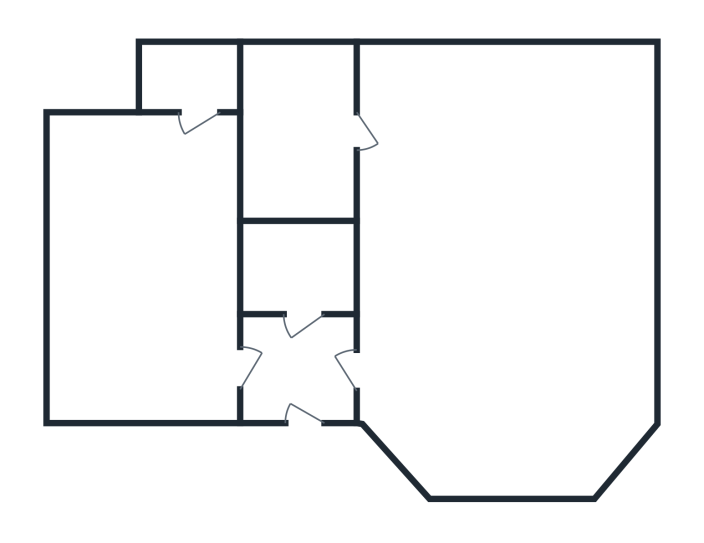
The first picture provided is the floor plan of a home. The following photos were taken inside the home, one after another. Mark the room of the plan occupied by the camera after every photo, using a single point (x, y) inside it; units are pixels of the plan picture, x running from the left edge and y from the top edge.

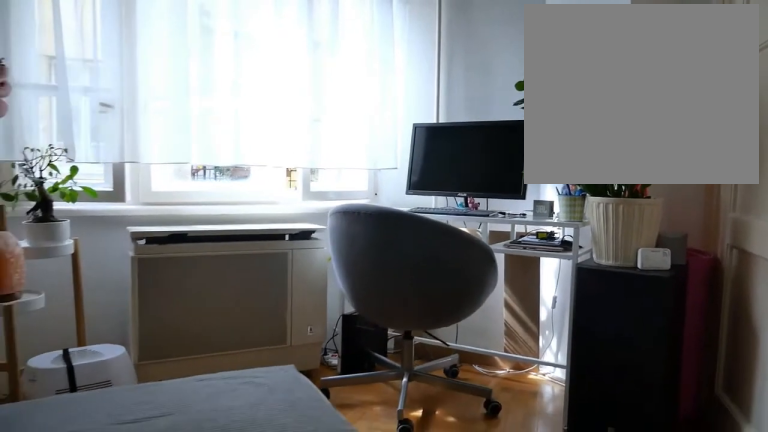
(437, 371)
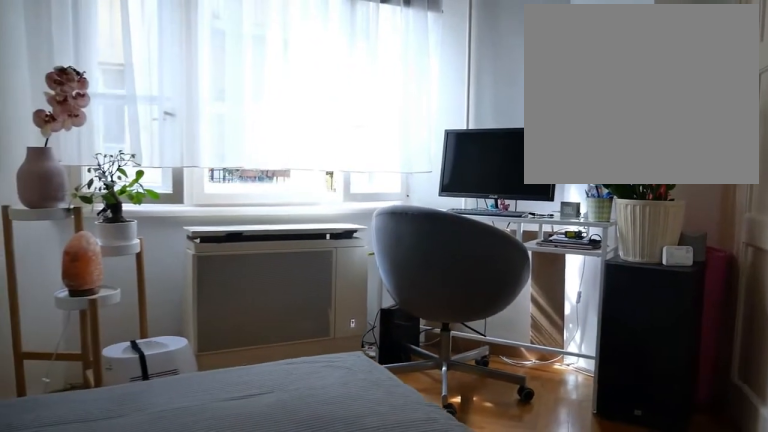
(439, 372)
